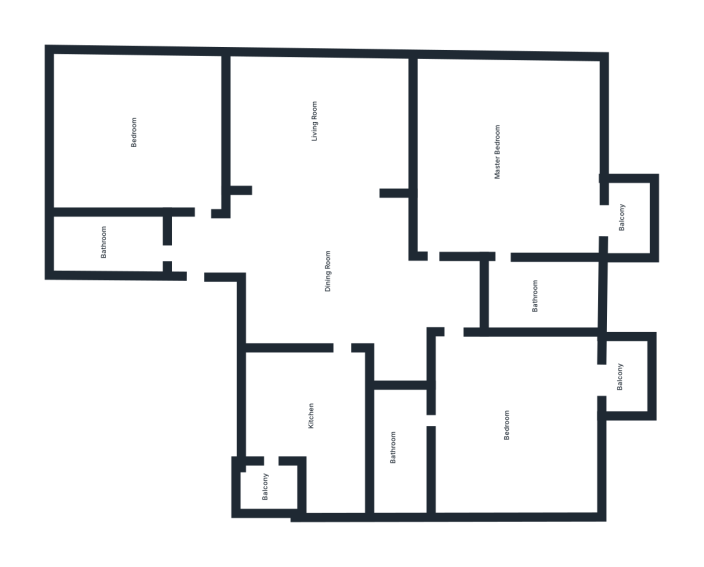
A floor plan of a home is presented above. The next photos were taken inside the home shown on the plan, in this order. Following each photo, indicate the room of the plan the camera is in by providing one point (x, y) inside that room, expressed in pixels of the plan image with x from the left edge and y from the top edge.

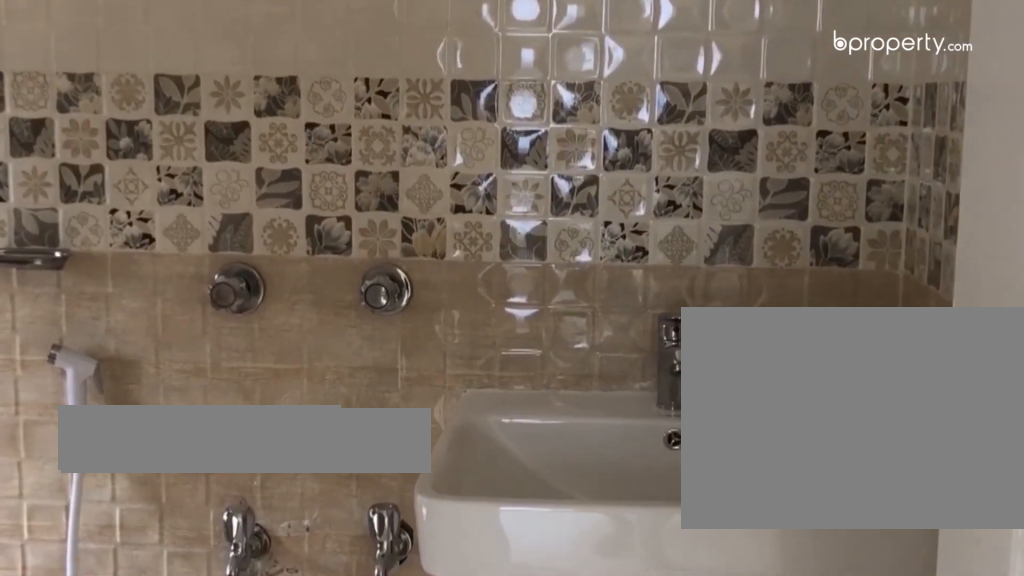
(527, 309)
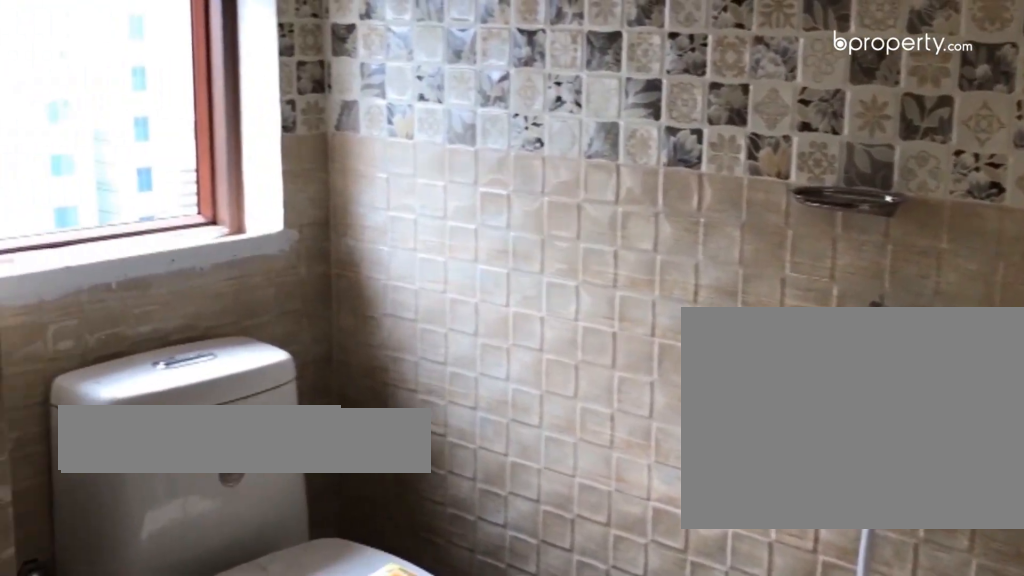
(527, 309)
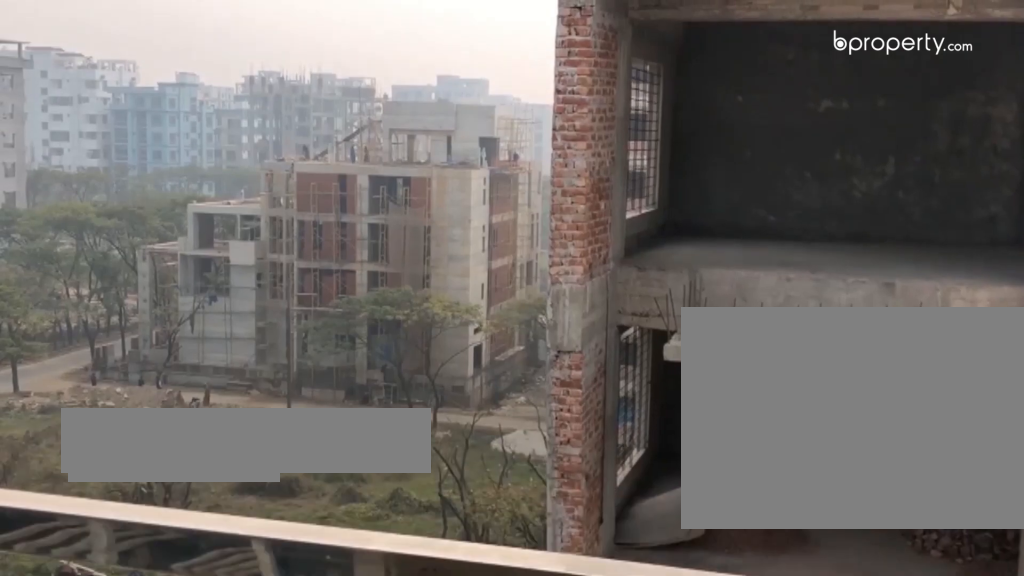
(622, 217)
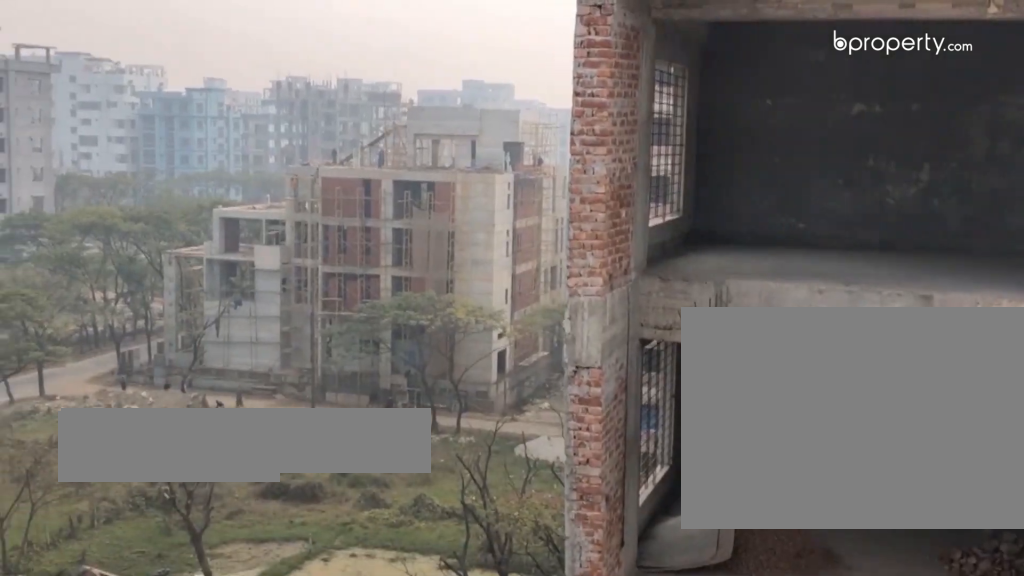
(622, 217)
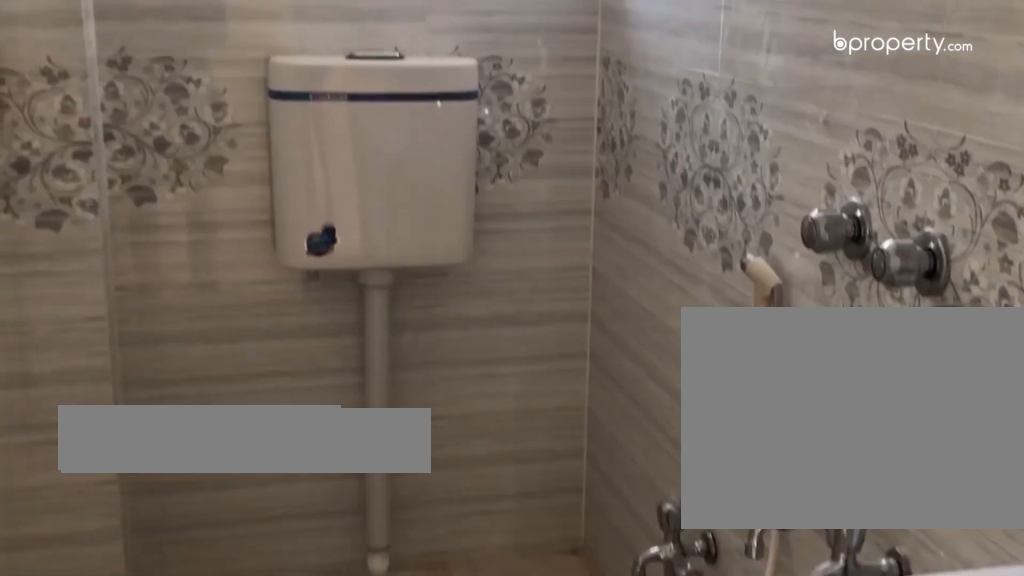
(112, 237)
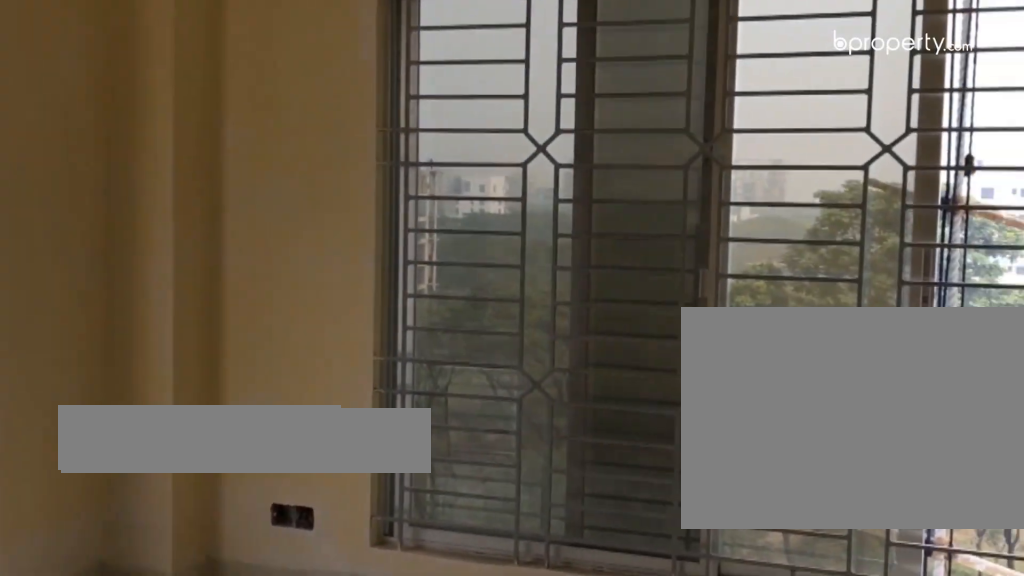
(158, 139)
